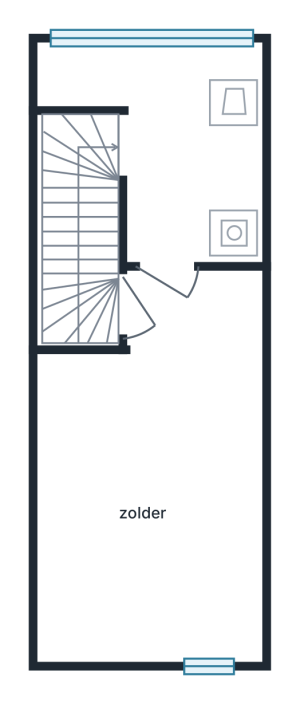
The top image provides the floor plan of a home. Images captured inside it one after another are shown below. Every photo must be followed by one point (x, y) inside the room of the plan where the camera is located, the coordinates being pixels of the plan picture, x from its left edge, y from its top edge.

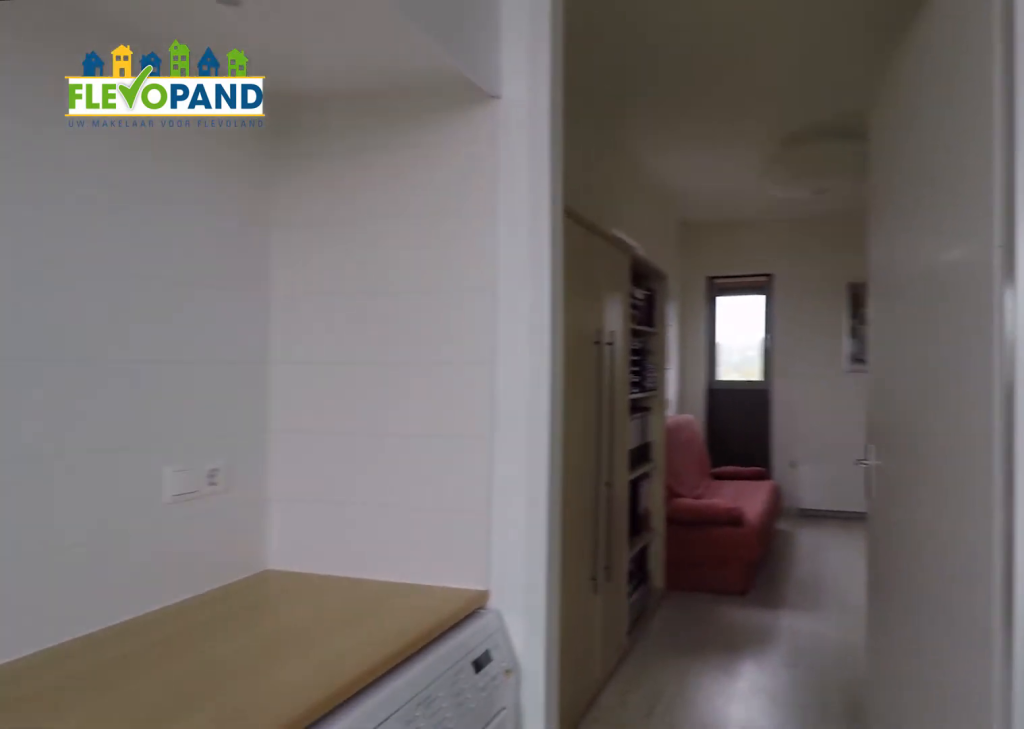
(164, 131)
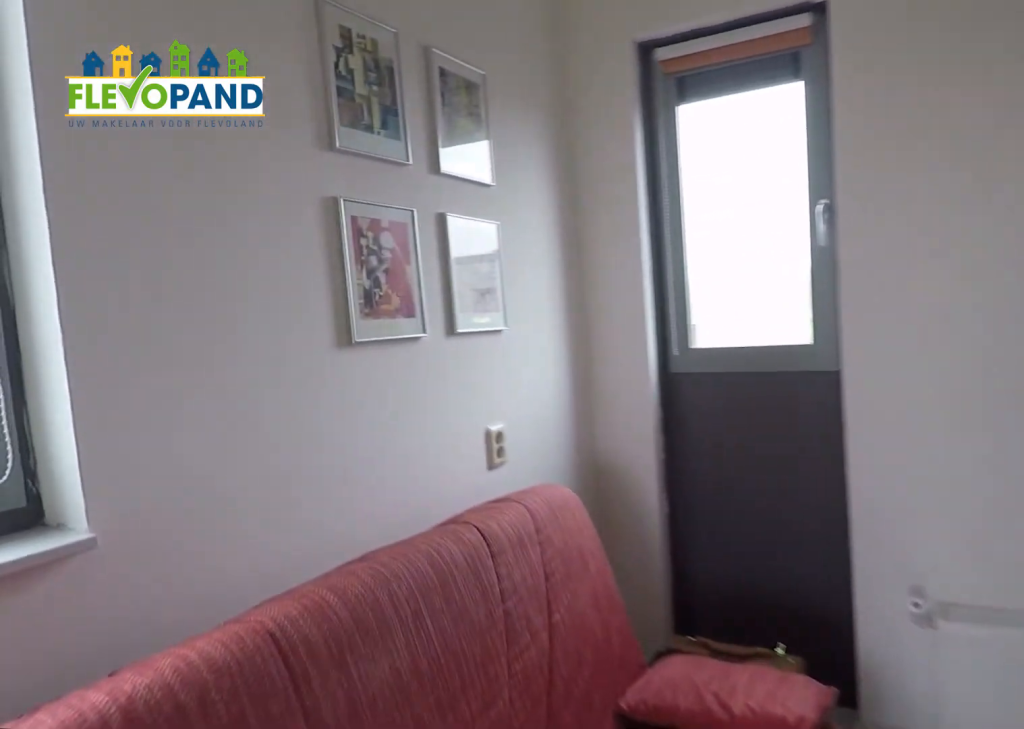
(147, 541)
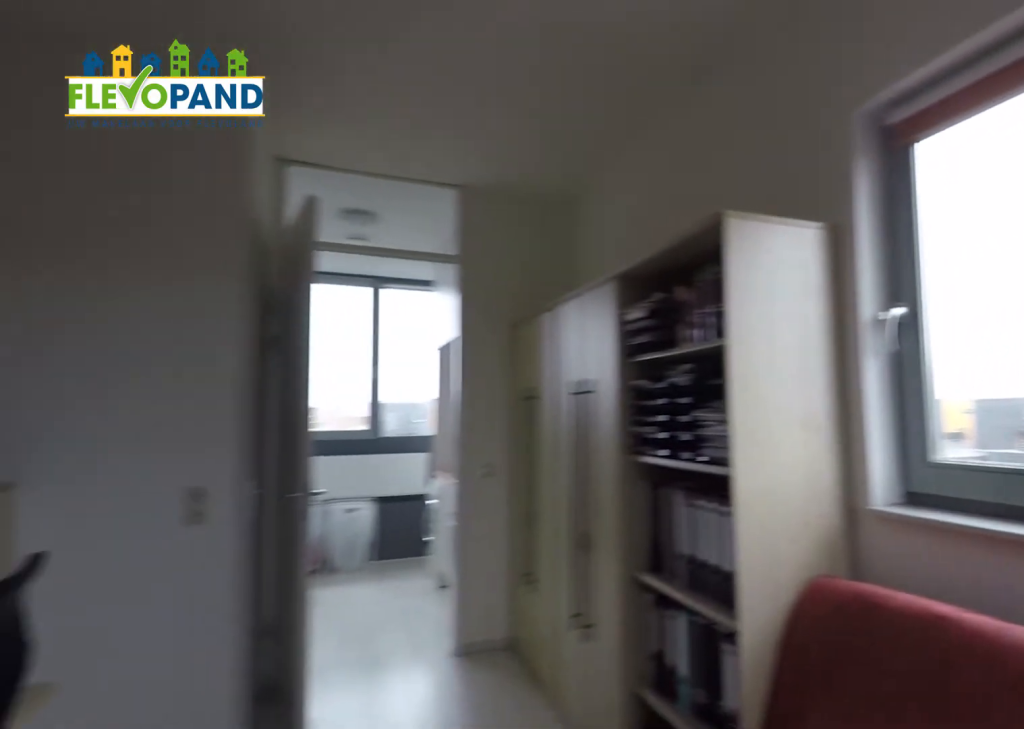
(147, 541)
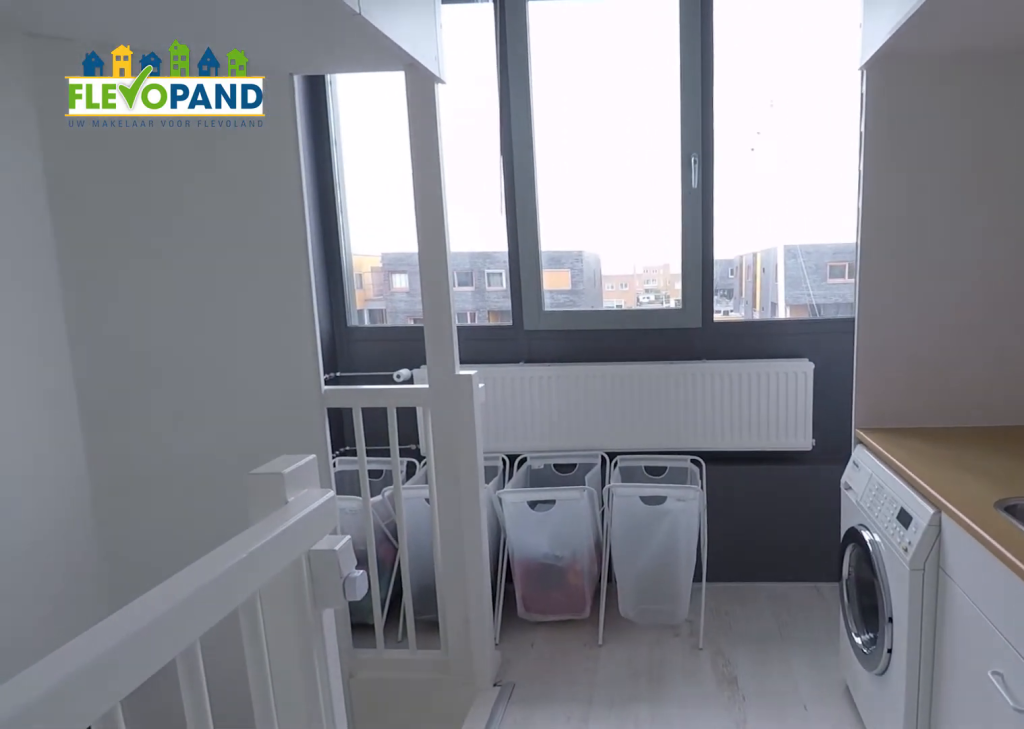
(163, 131)
